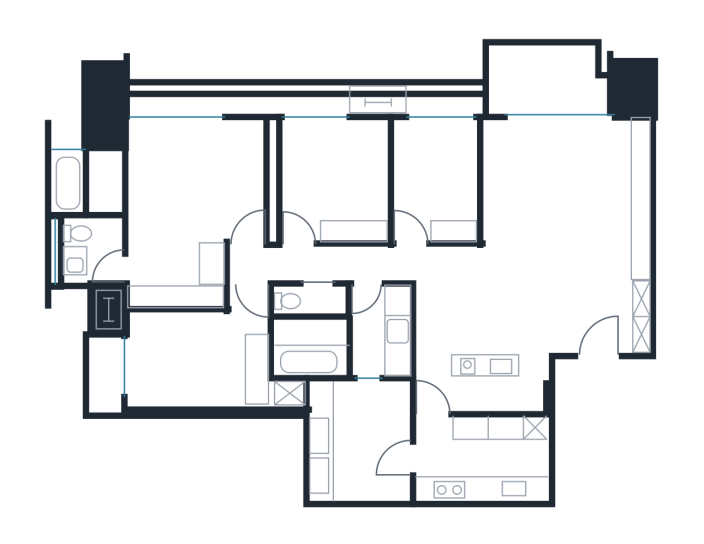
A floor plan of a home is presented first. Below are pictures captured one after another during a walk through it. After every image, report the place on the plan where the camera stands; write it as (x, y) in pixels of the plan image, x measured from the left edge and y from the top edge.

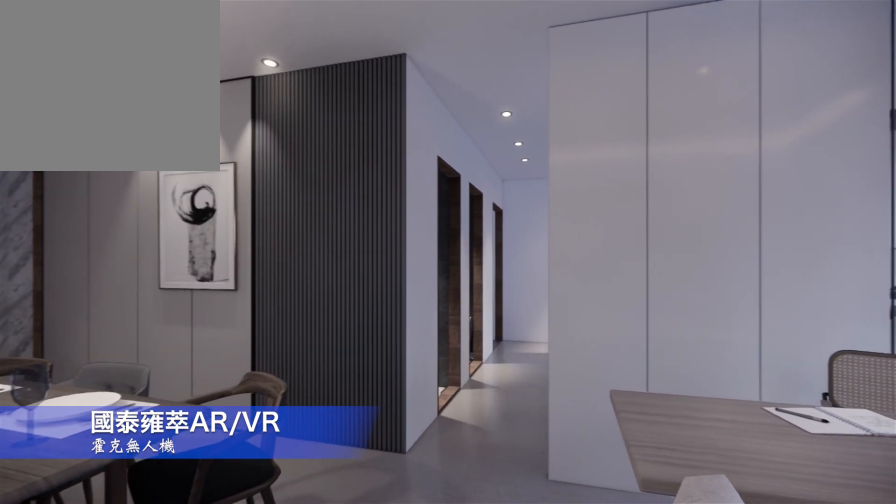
(518, 251)
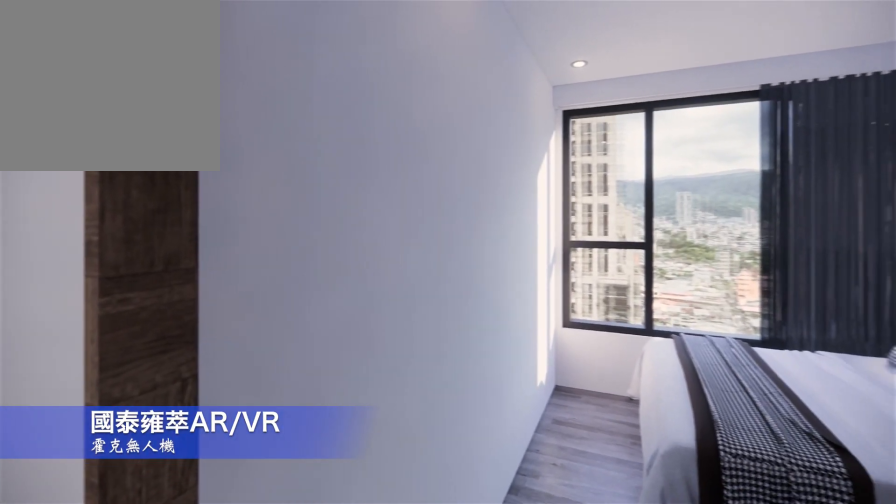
(305, 209)
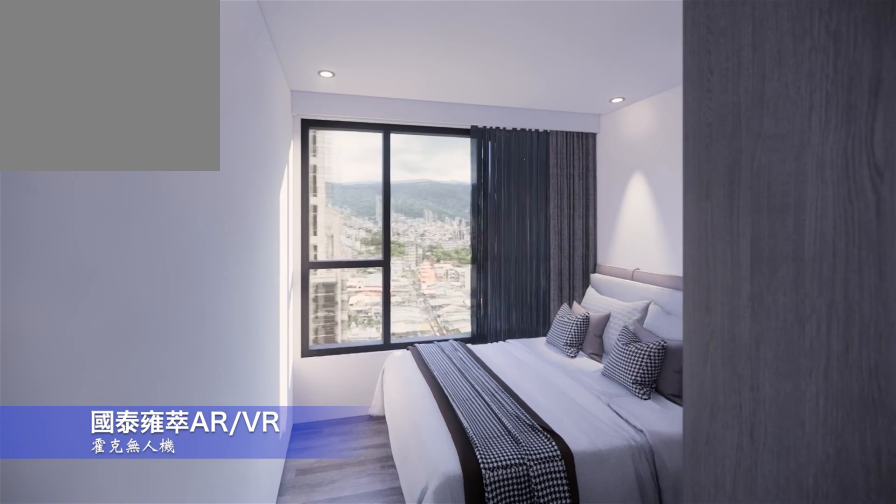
(308, 200)
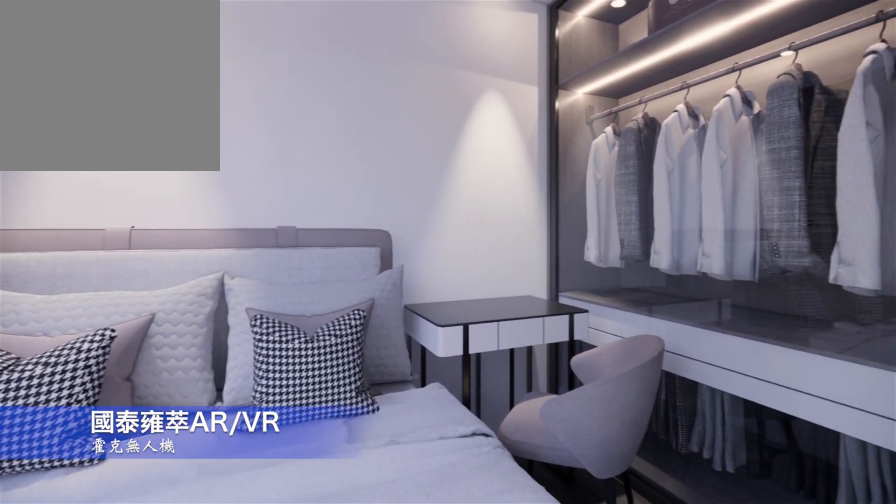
(327, 177)
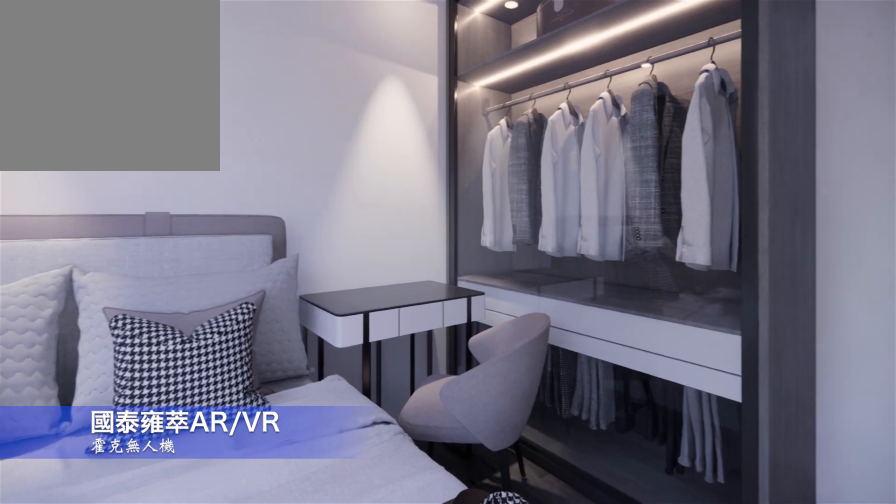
(341, 174)
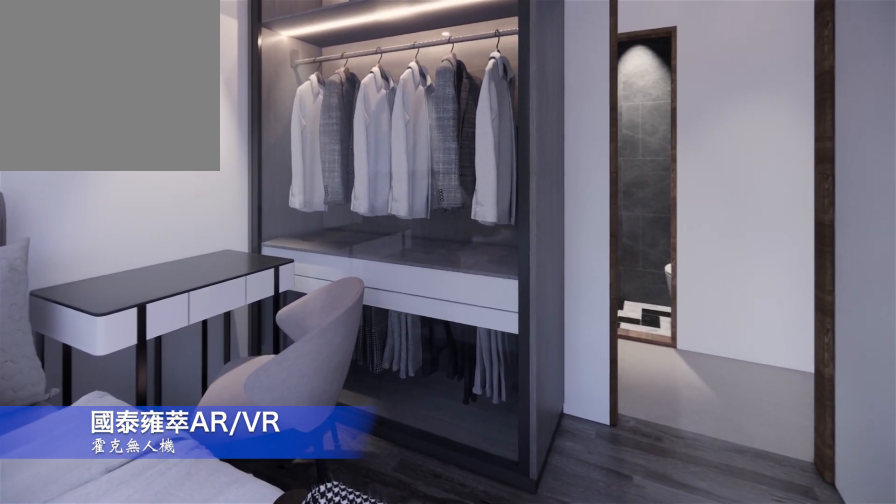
(326, 188)
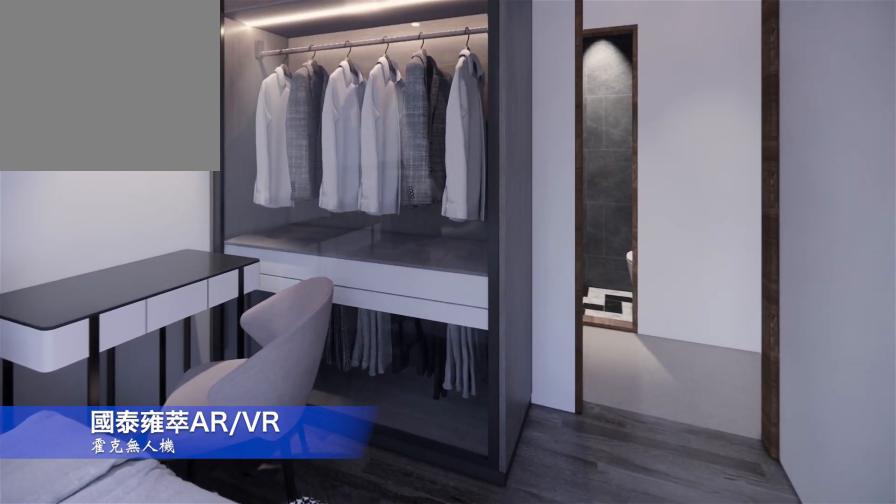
(326, 189)
